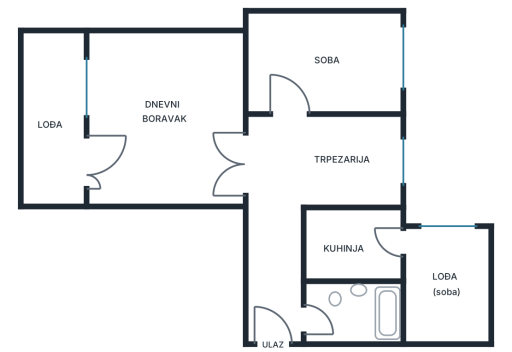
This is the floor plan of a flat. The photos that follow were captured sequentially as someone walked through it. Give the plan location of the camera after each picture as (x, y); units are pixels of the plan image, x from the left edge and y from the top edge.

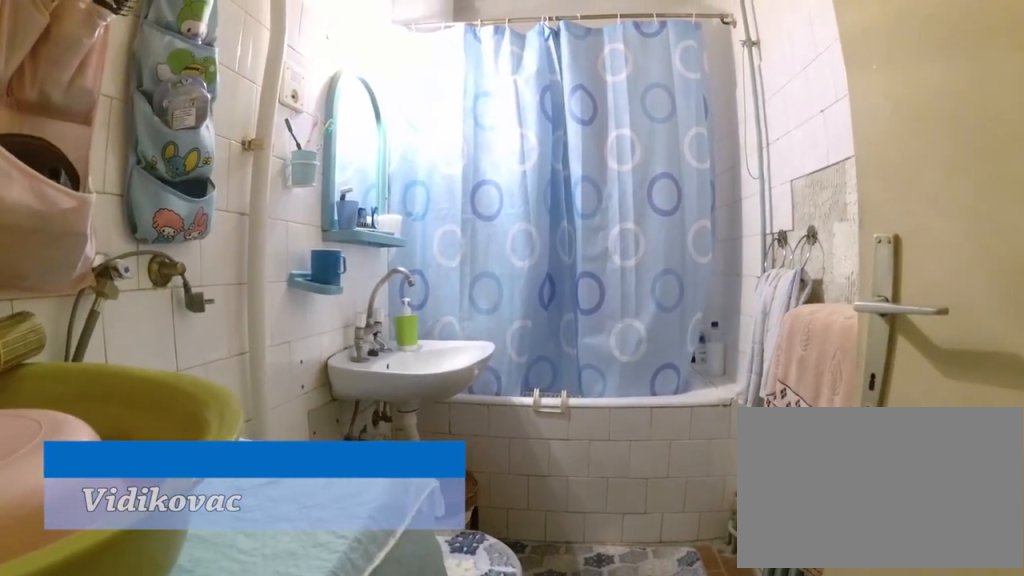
(301, 318)
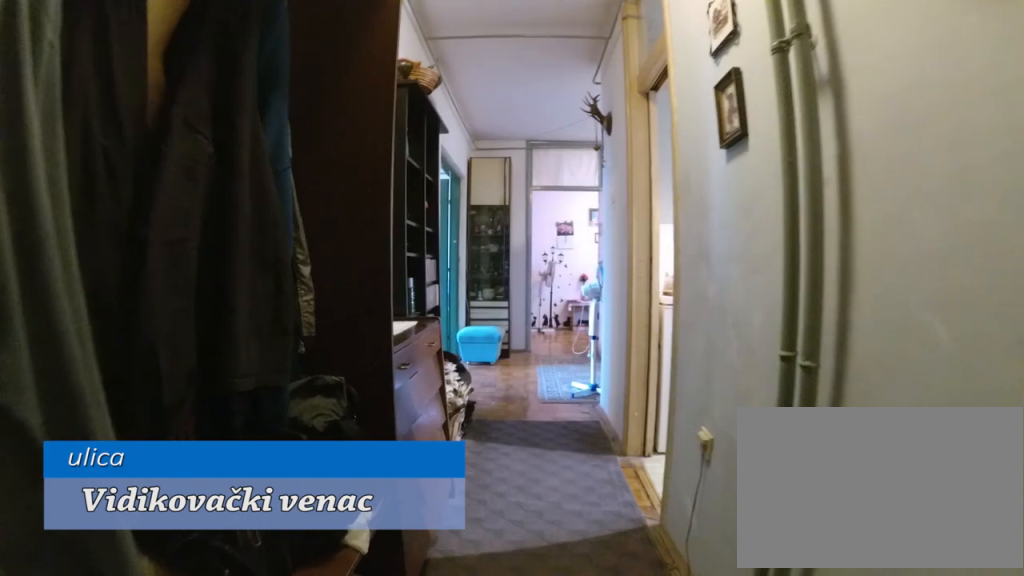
(275, 324)
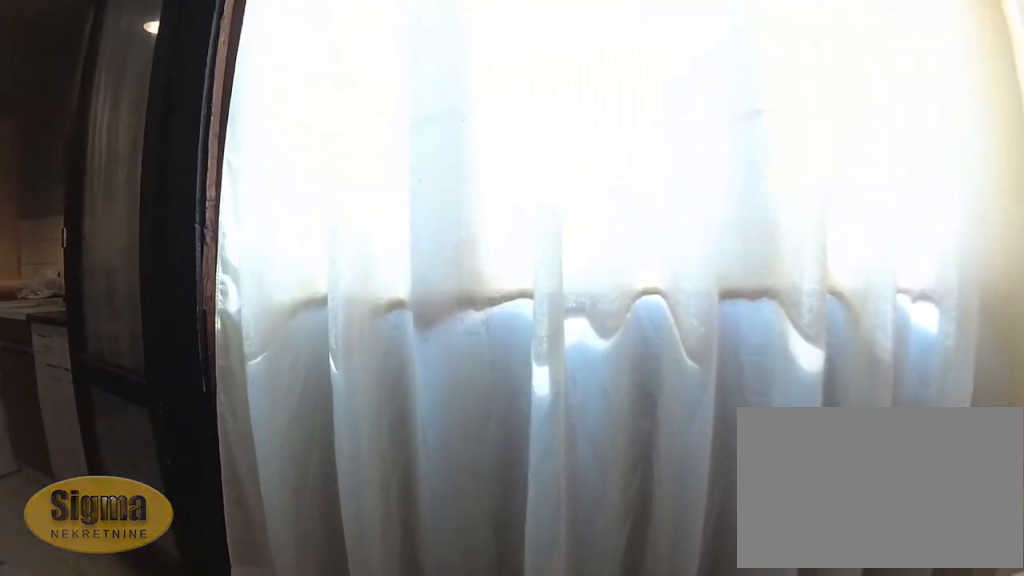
(447, 281)
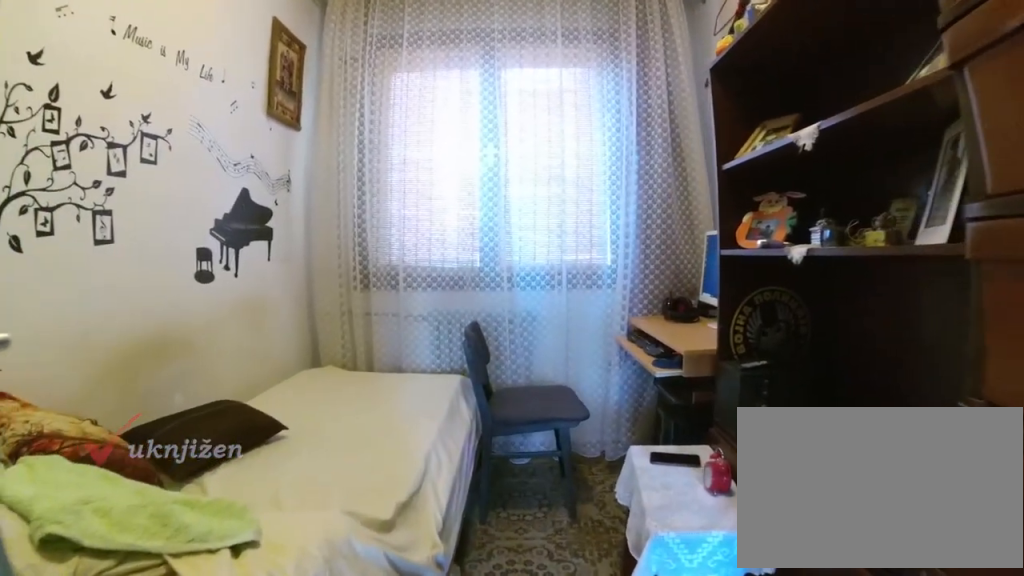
(277, 172)
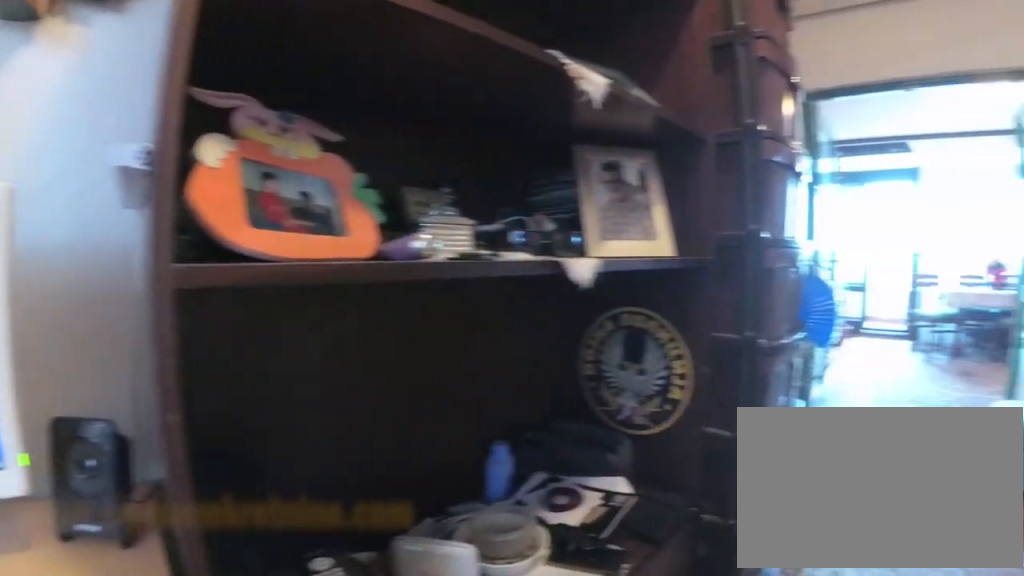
(371, 156)
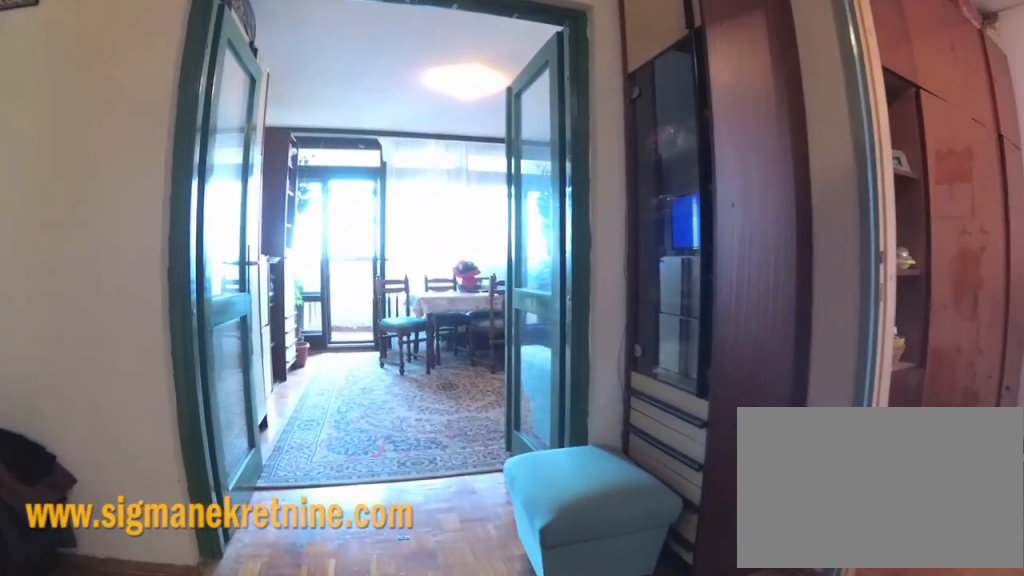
(326, 162)
